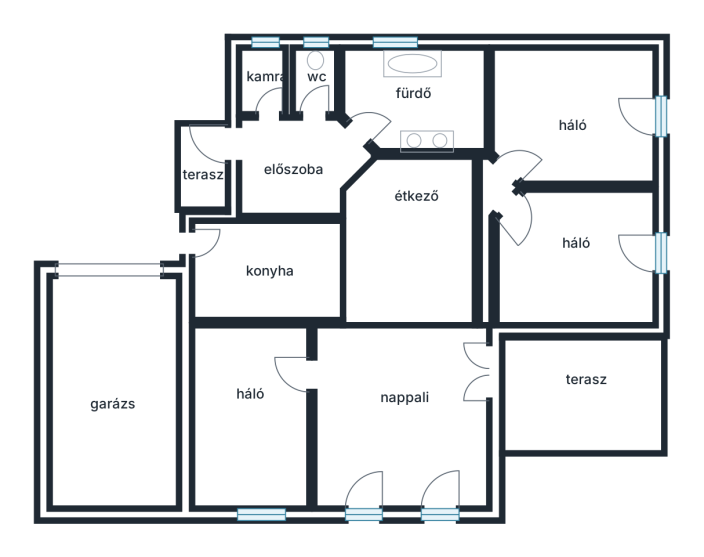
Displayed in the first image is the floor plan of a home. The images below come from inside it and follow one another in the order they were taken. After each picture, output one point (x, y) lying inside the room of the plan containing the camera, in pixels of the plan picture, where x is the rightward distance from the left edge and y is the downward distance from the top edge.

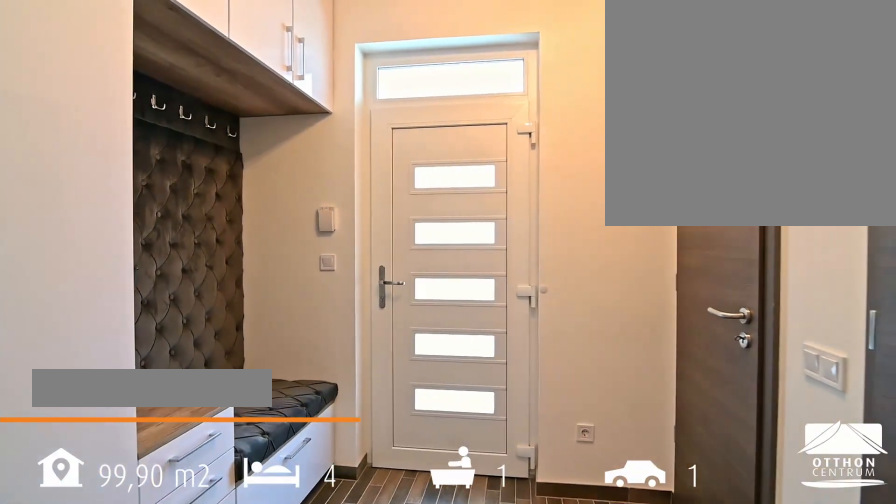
(295, 165)
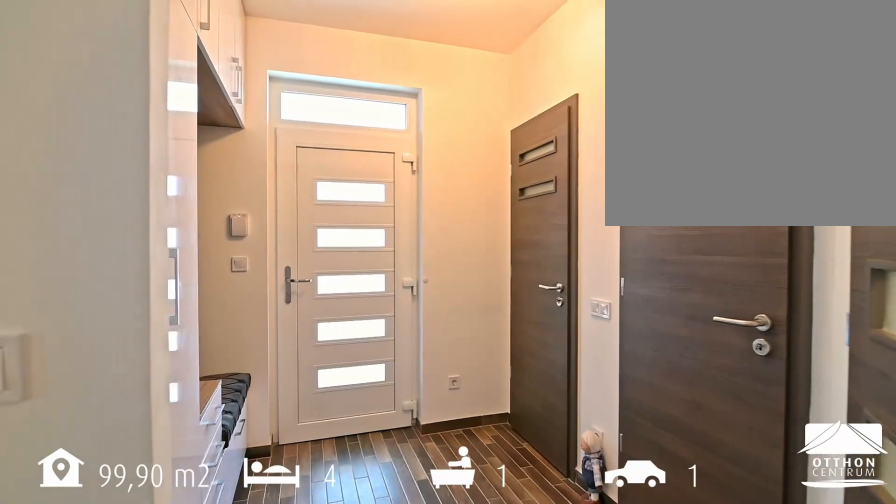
(295, 165)
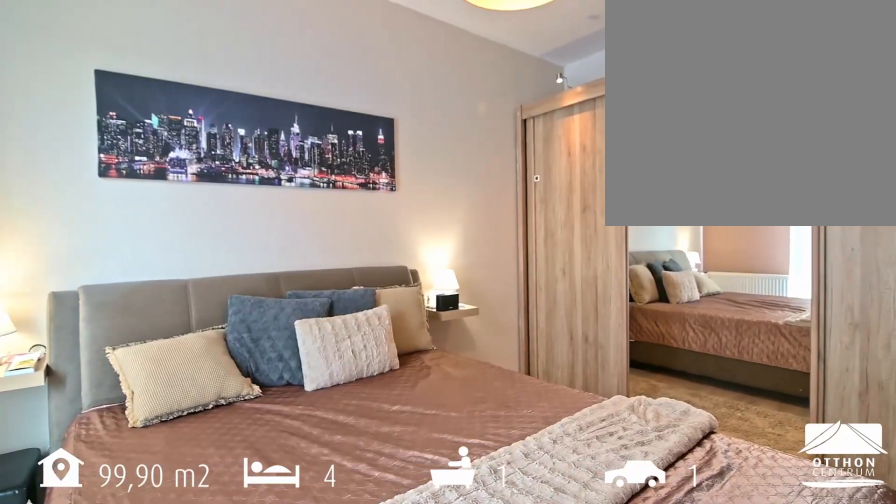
(250, 391)
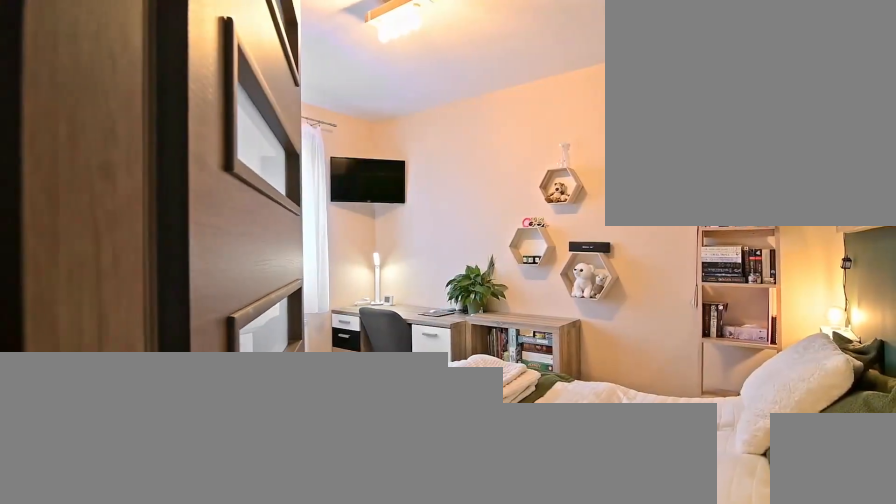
(579, 242)
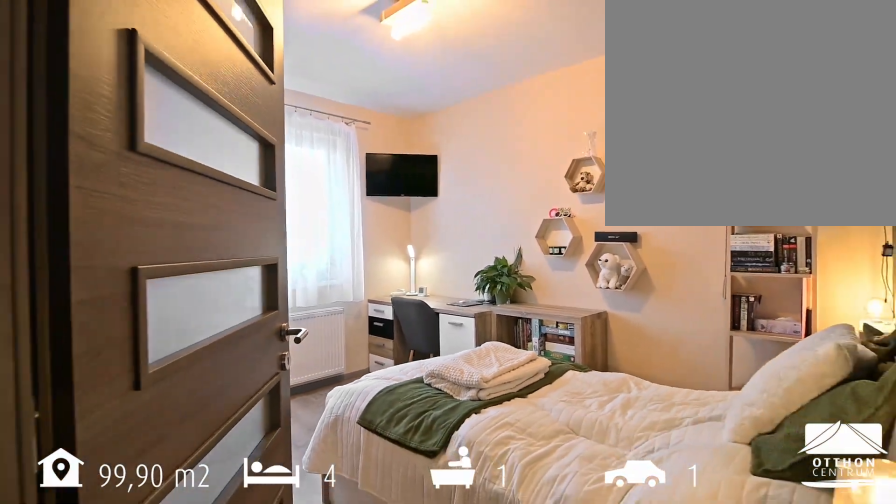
(579, 242)
